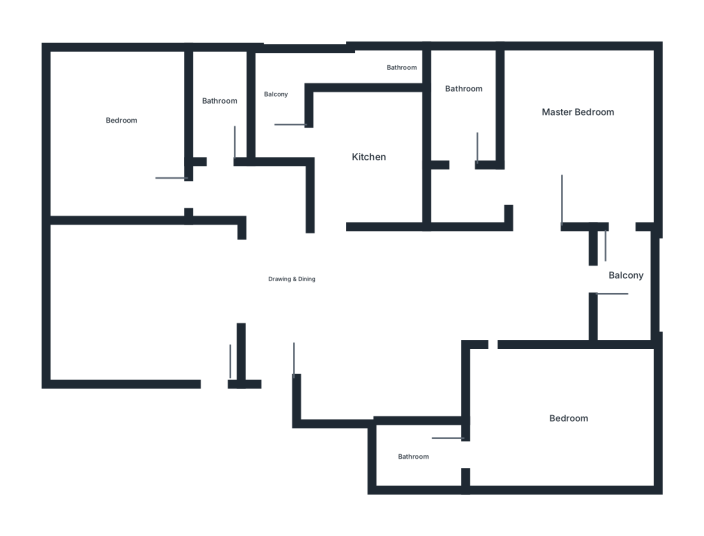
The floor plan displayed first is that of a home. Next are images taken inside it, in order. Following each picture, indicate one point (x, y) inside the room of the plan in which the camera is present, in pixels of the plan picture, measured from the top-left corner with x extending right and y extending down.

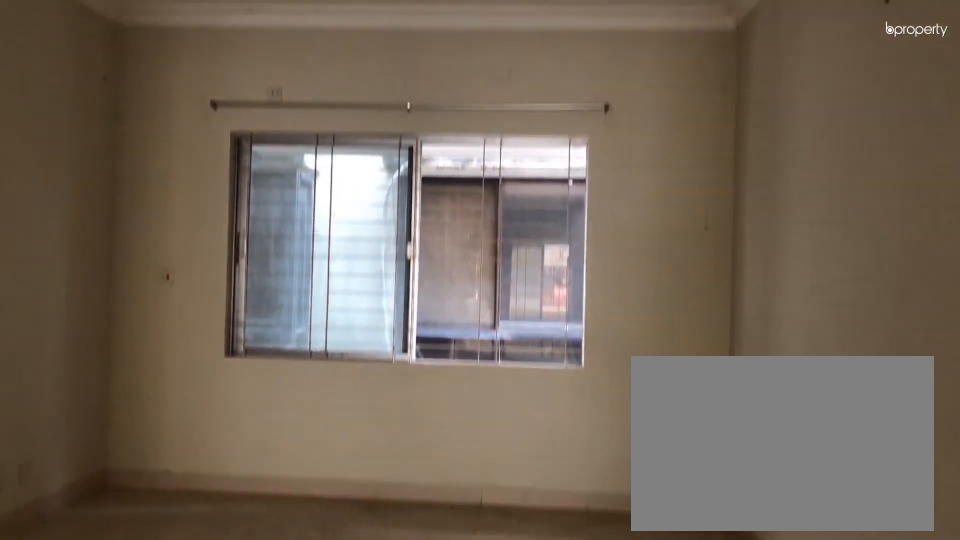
(130, 292)
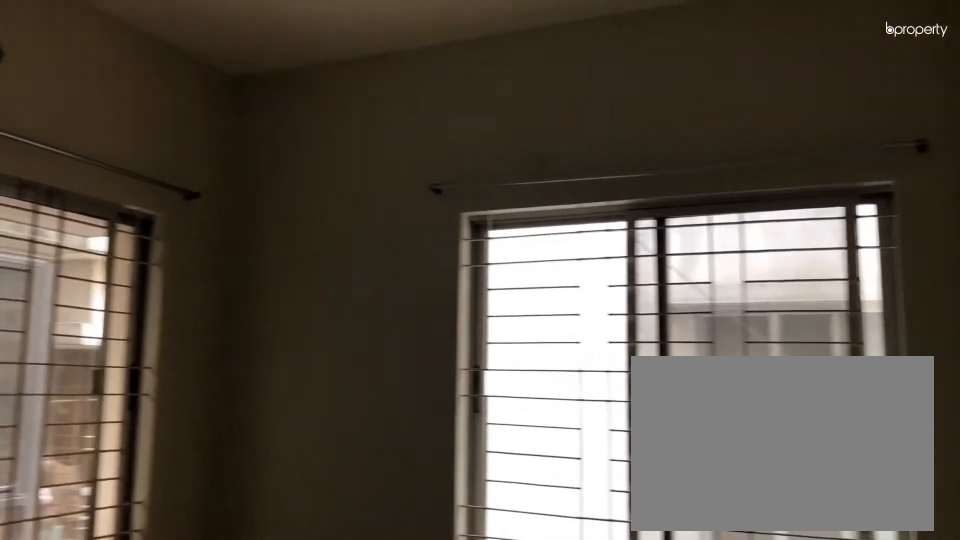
(130, 128)
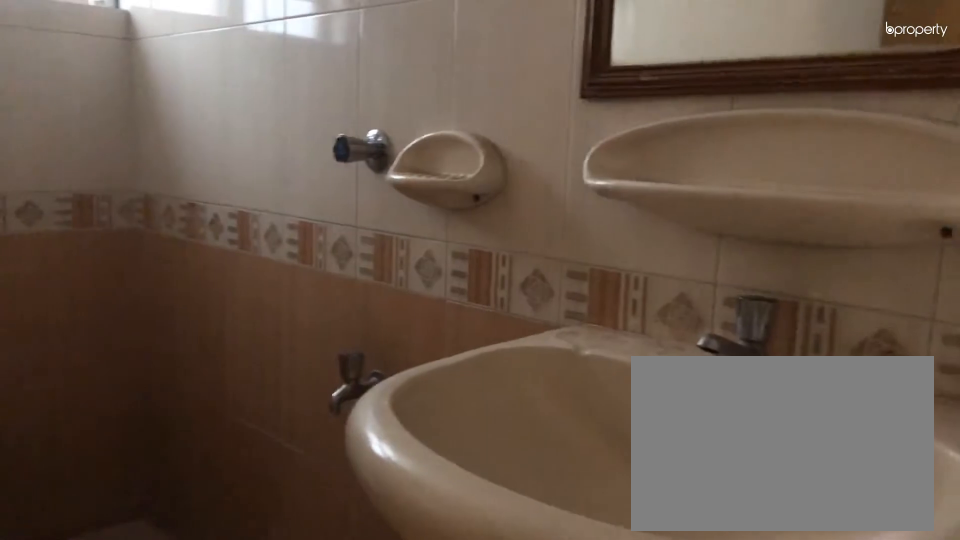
(225, 100)
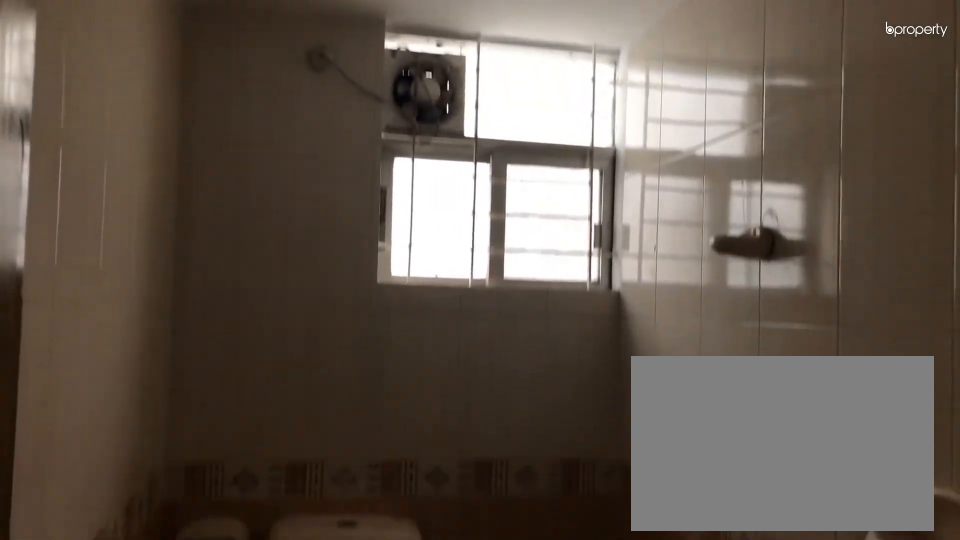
(225, 100)
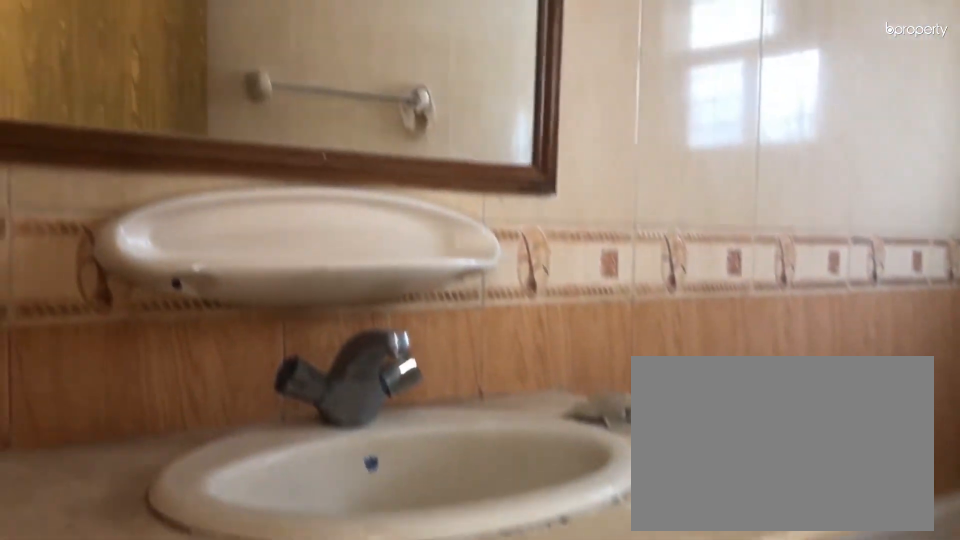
(465, 116)
